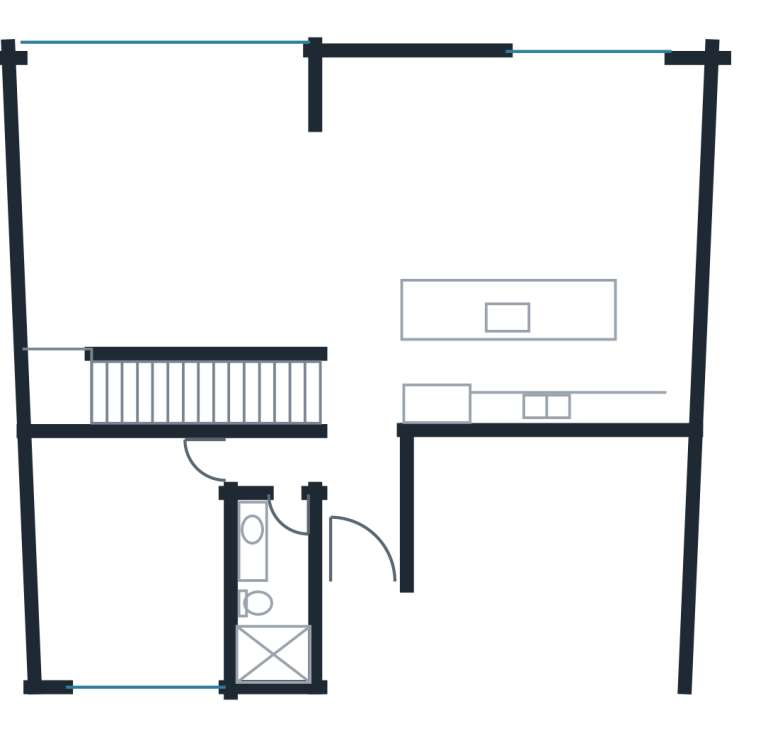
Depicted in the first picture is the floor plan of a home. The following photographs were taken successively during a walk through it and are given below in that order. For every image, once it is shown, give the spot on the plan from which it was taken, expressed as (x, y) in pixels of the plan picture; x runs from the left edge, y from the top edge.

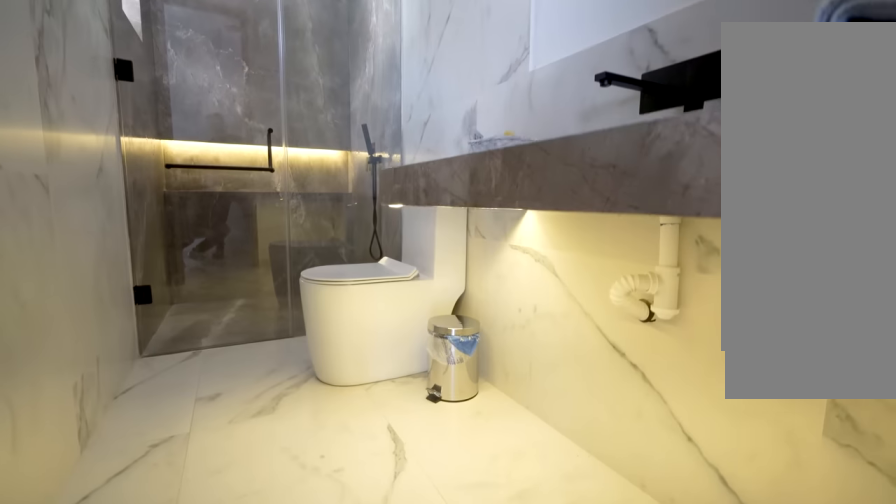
(287, 517)
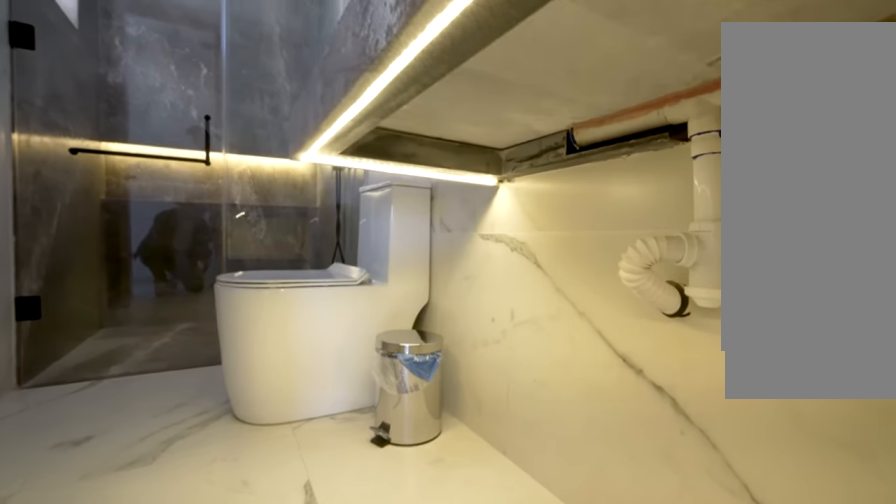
(285, 522)
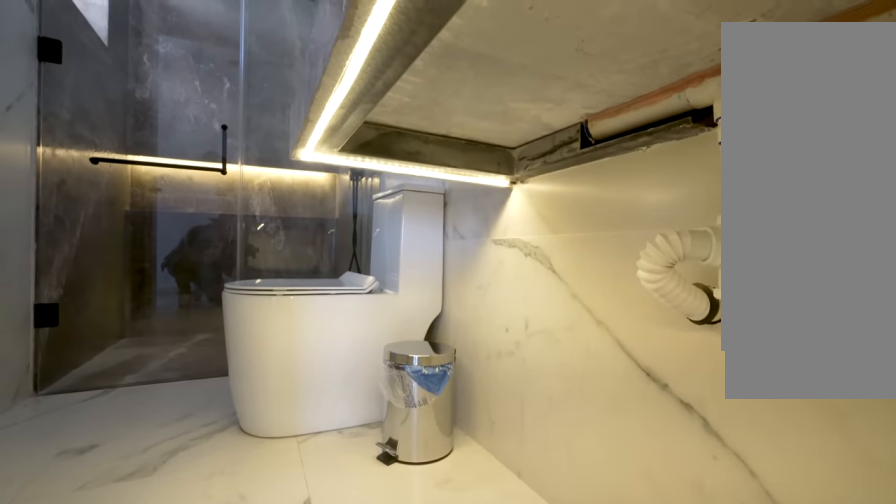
(285, 522)
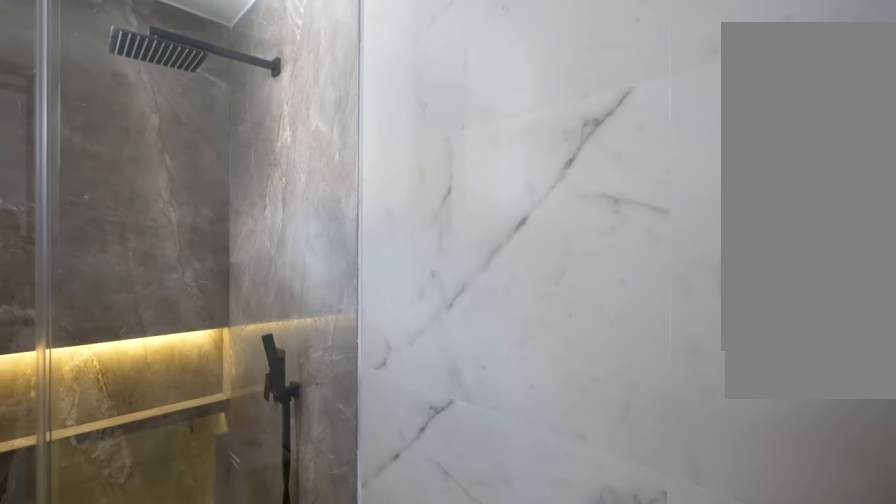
(283, 571)
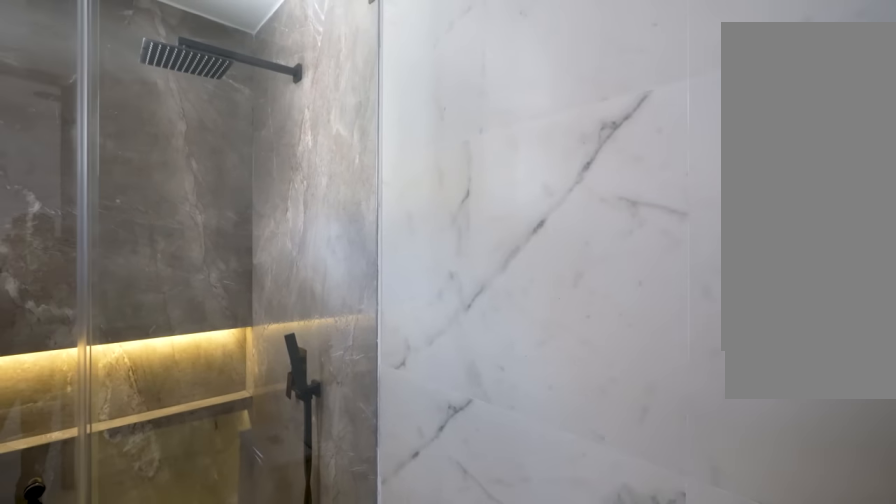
(282, 571)
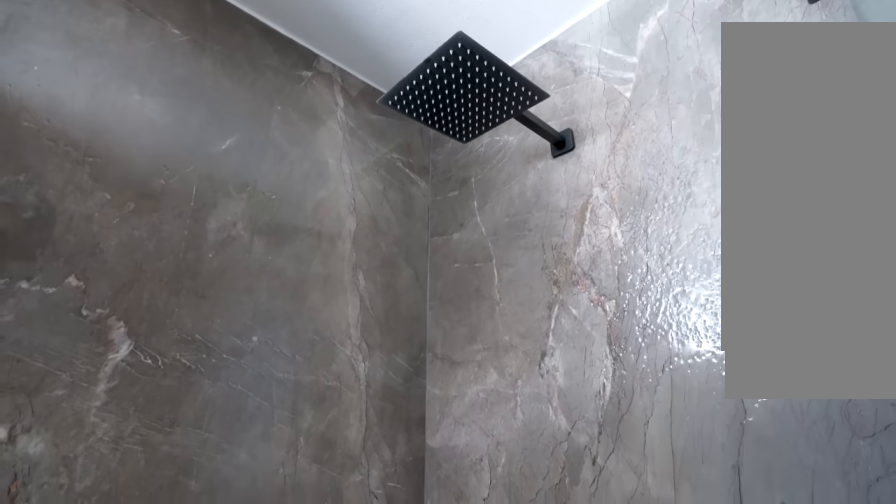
(271, 631)
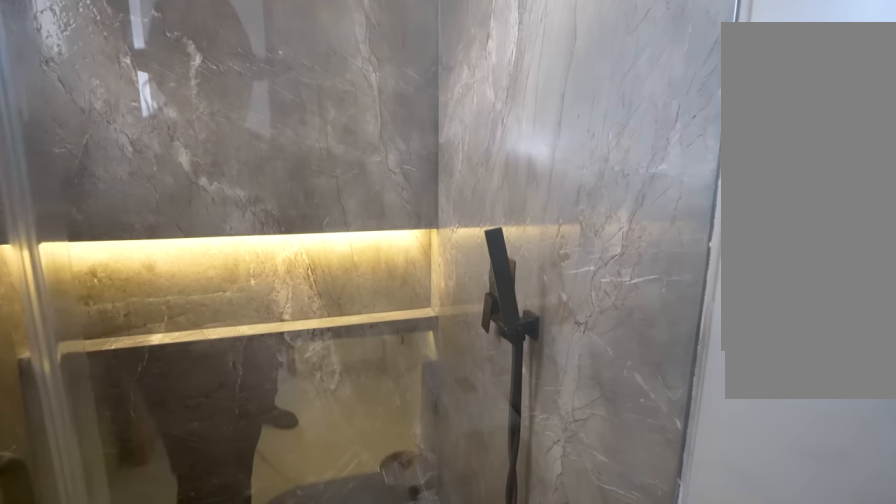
(285, 582)
